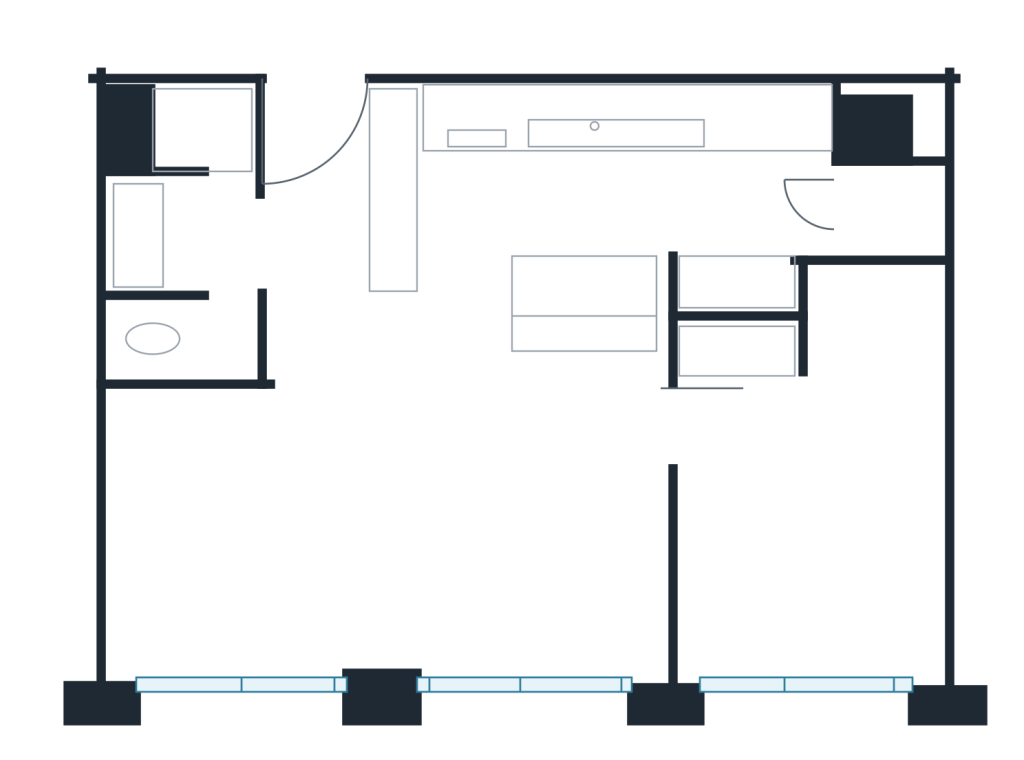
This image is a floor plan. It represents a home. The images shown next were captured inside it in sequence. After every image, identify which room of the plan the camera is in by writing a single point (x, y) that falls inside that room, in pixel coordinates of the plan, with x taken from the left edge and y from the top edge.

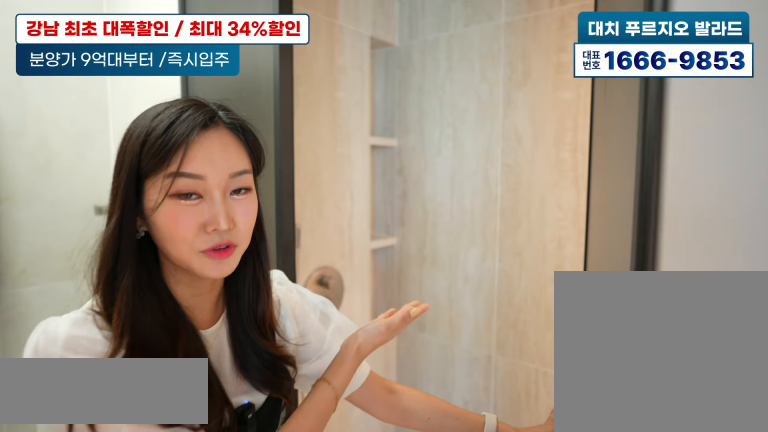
(203, 215)
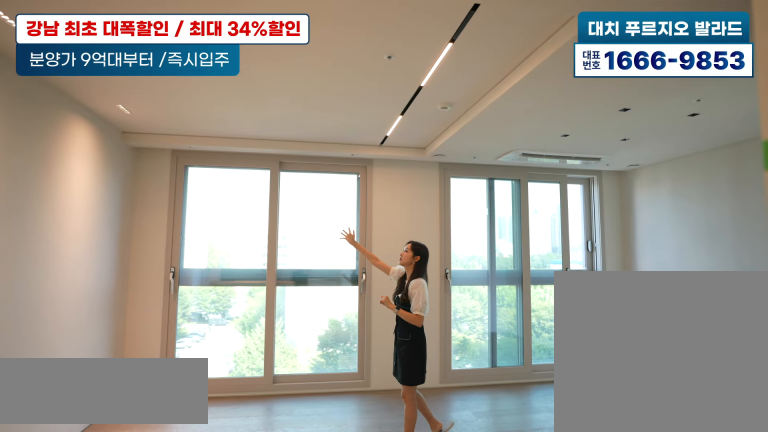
(346, 493)
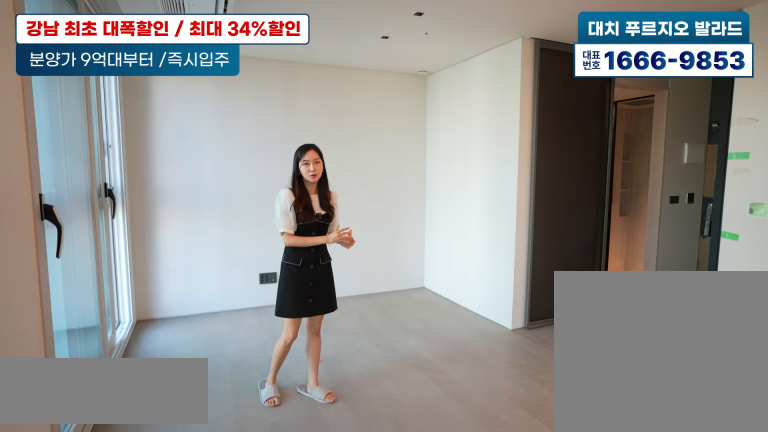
(347, 493)
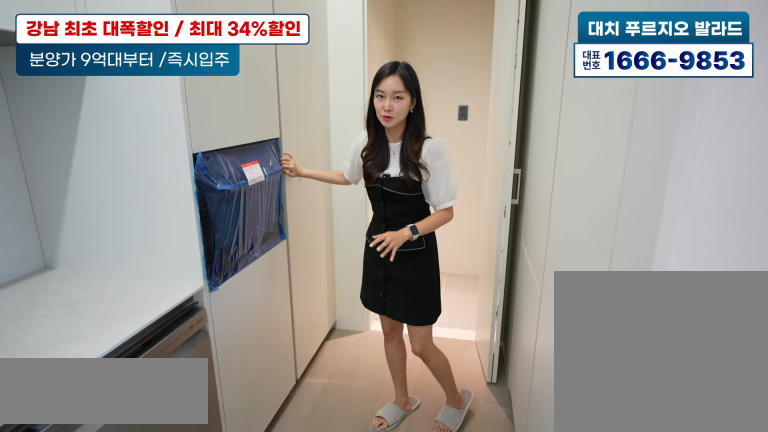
(650, 187)
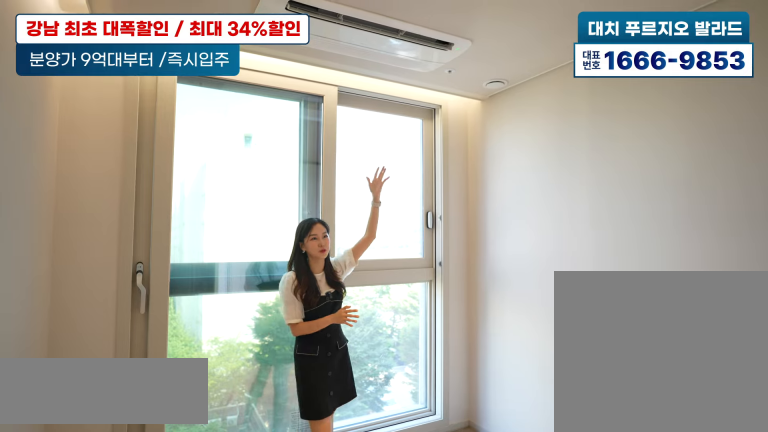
(799, 516)
